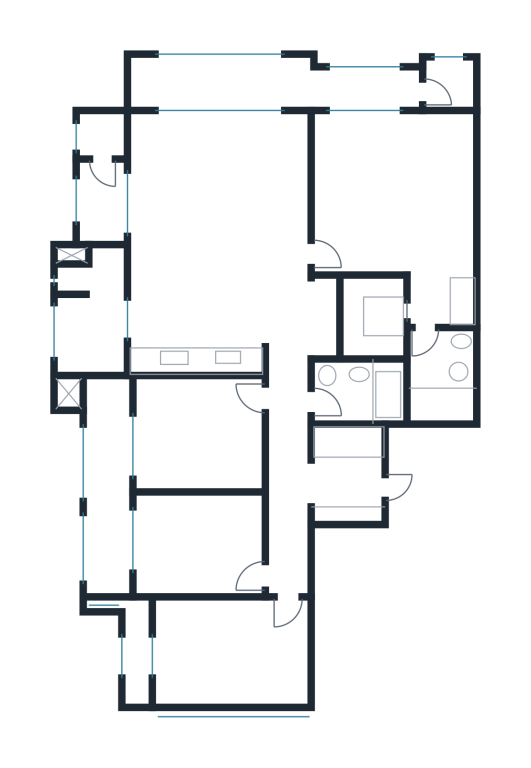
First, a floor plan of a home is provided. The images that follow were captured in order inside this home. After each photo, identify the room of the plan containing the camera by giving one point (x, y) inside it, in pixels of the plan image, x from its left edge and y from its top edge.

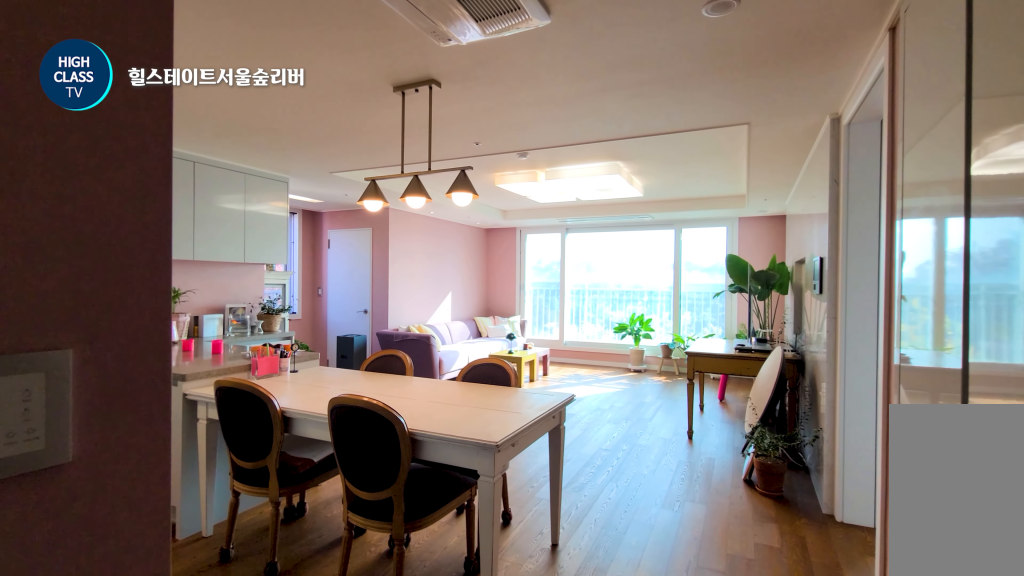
(287, 473)
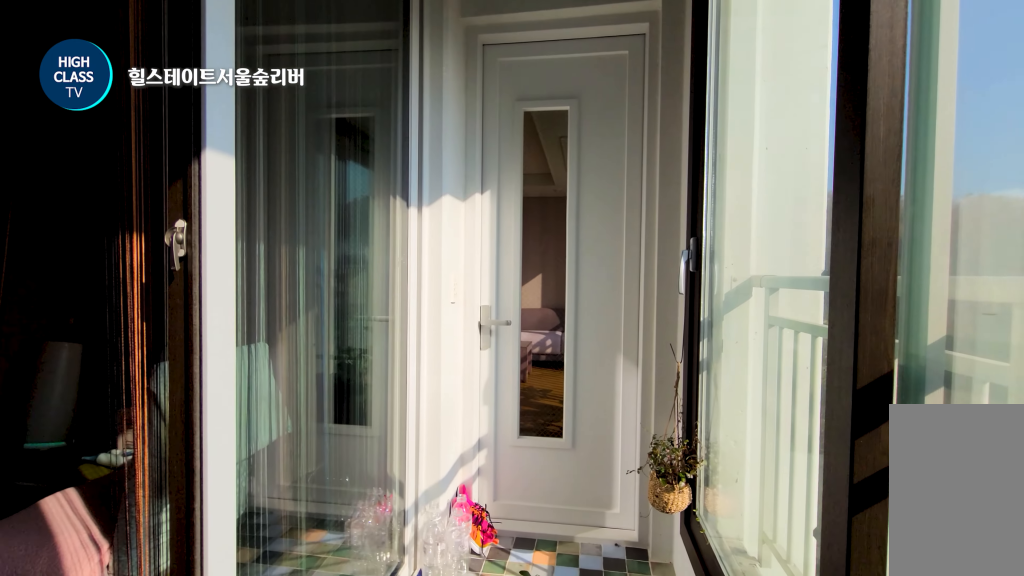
(394, 171)
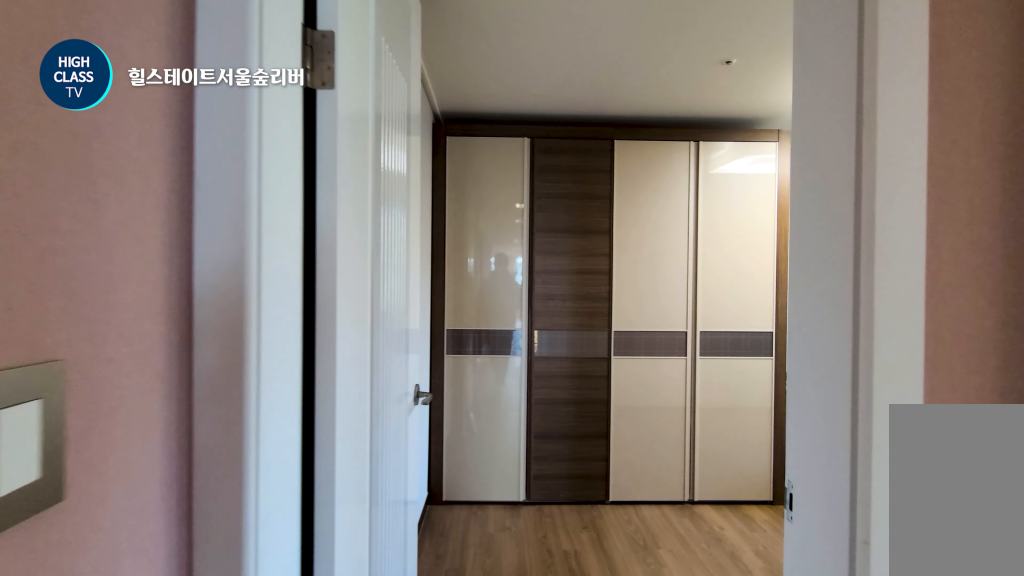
(287, 473)
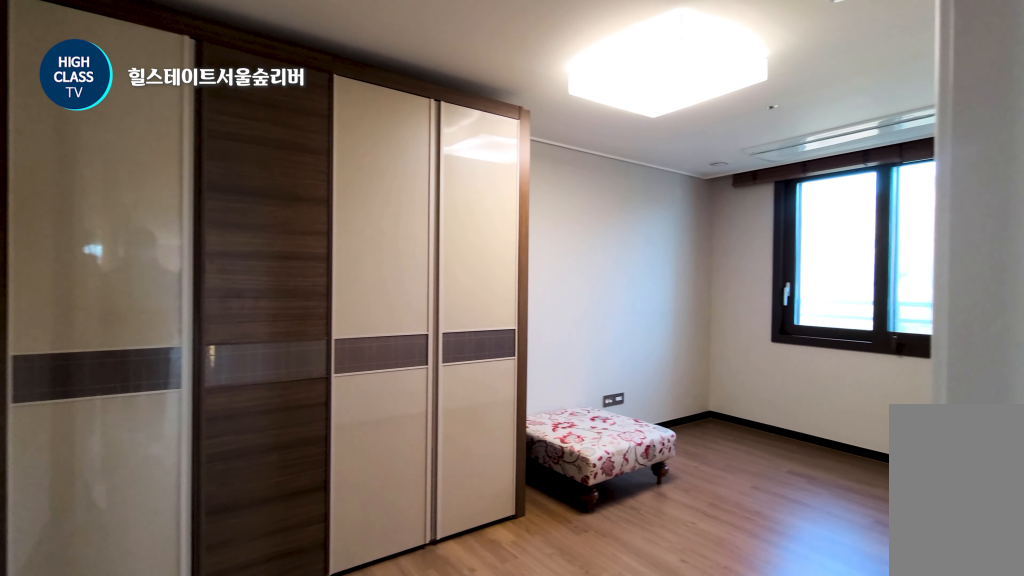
(213, 653)
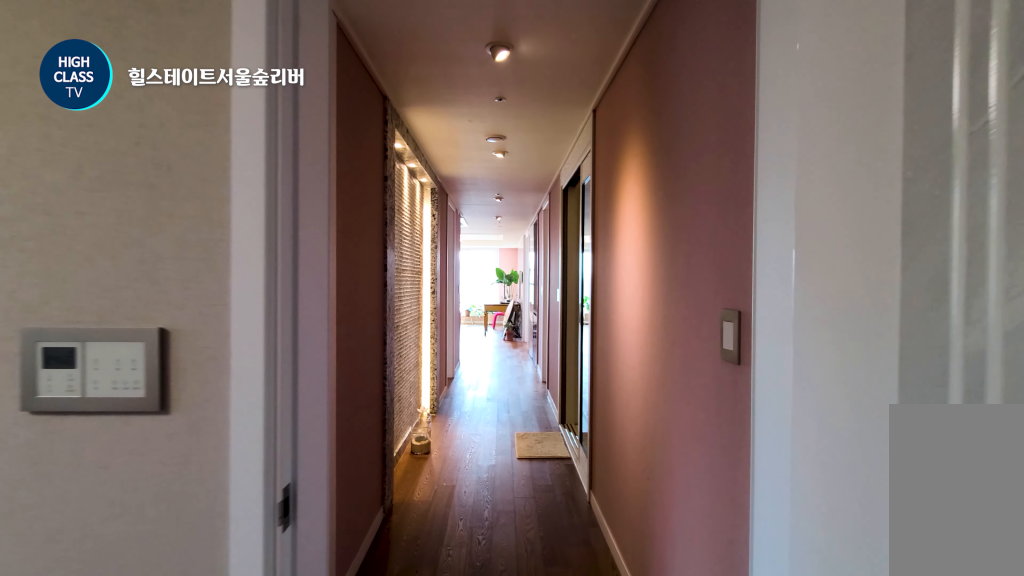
(213, 653)
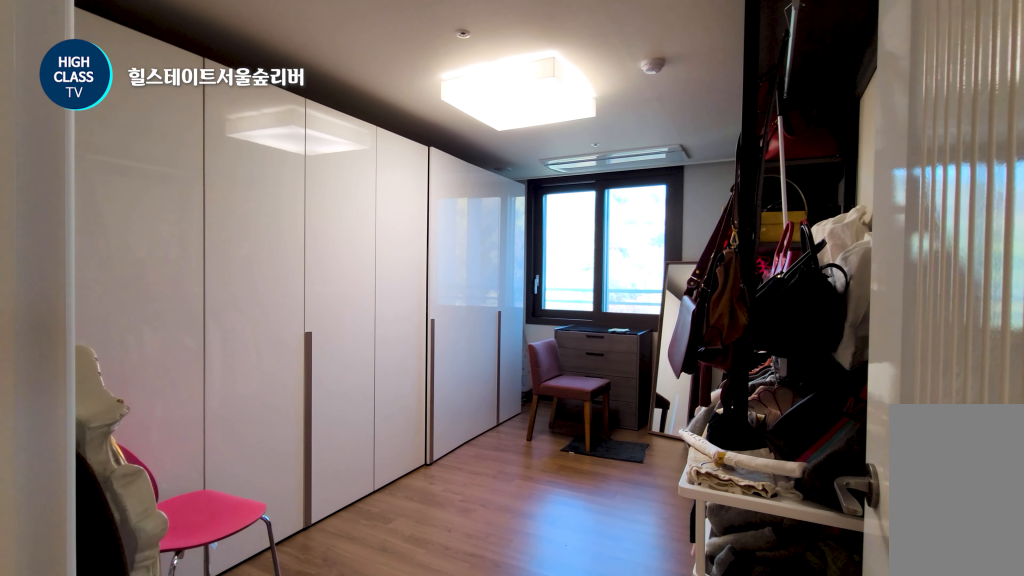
(176, 433)
